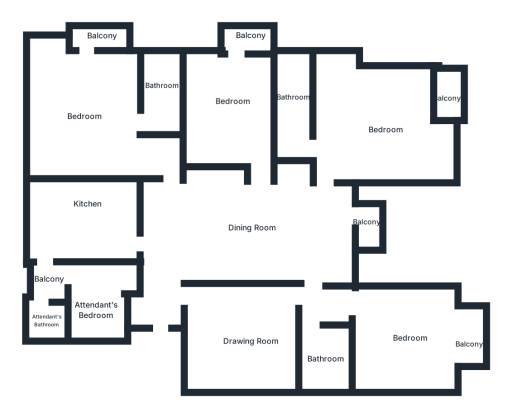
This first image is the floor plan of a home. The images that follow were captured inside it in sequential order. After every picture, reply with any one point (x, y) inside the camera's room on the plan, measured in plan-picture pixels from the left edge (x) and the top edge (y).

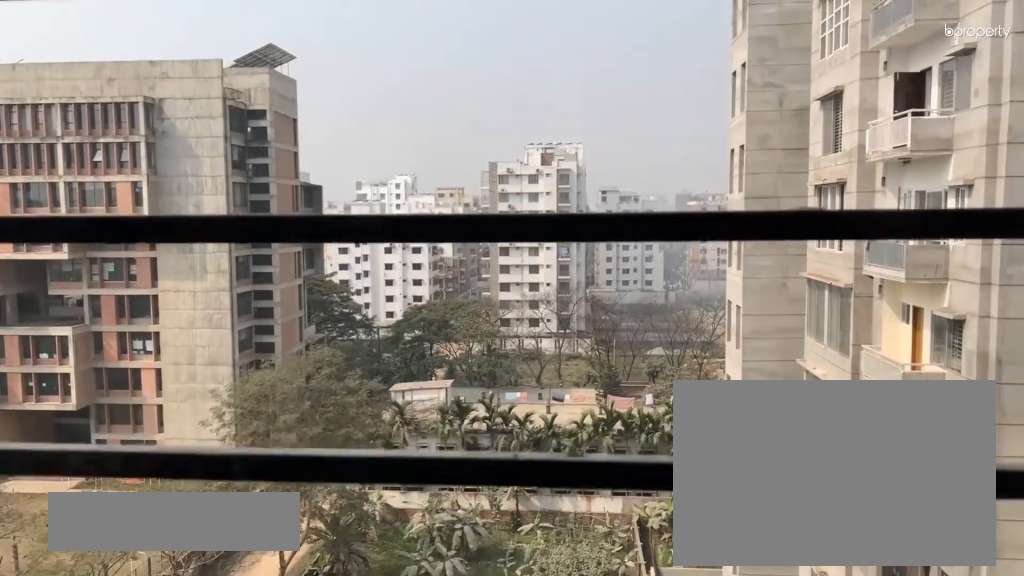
(93, 44)
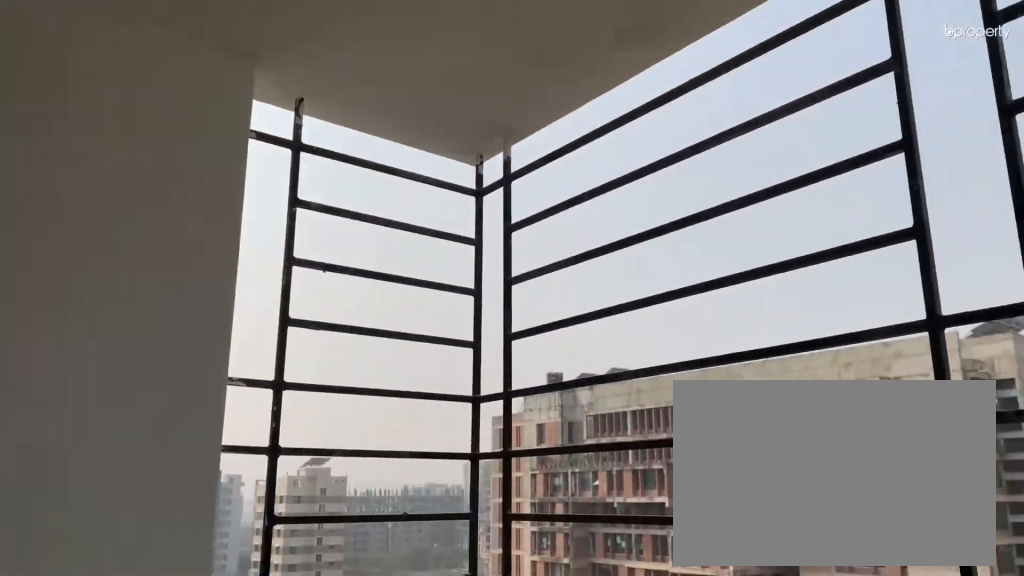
(98, 41)
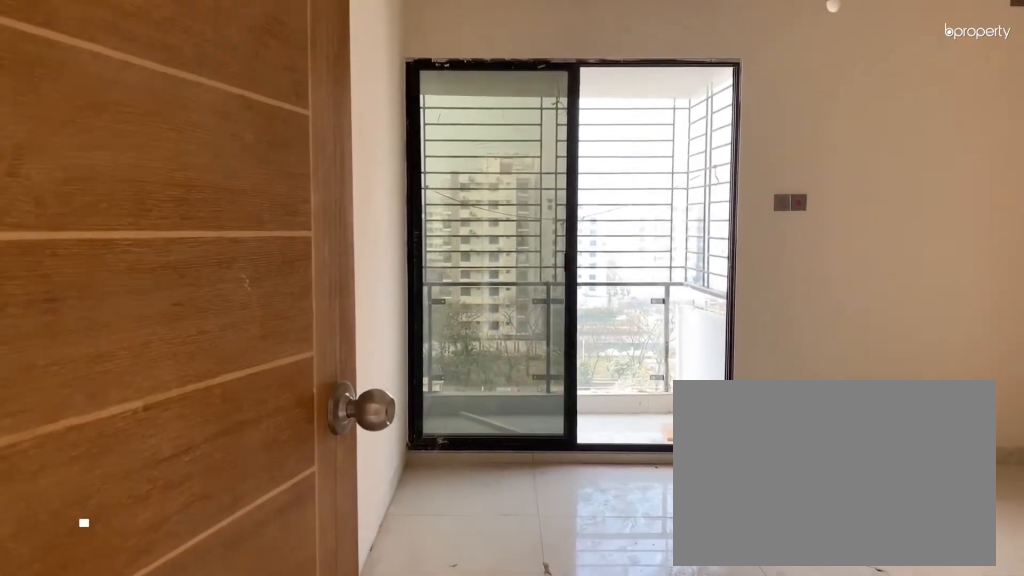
(252, 167)
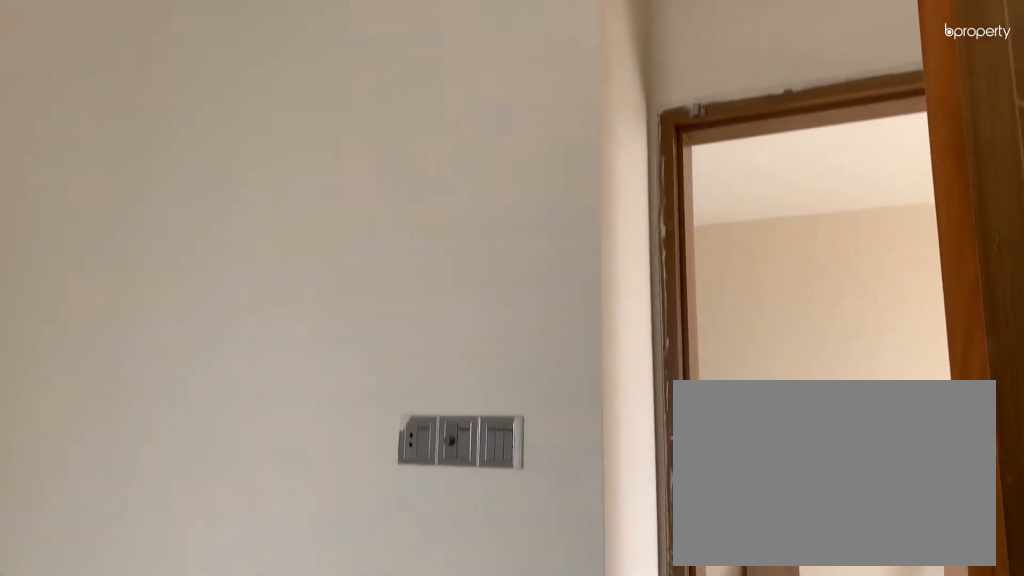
(232, 106)
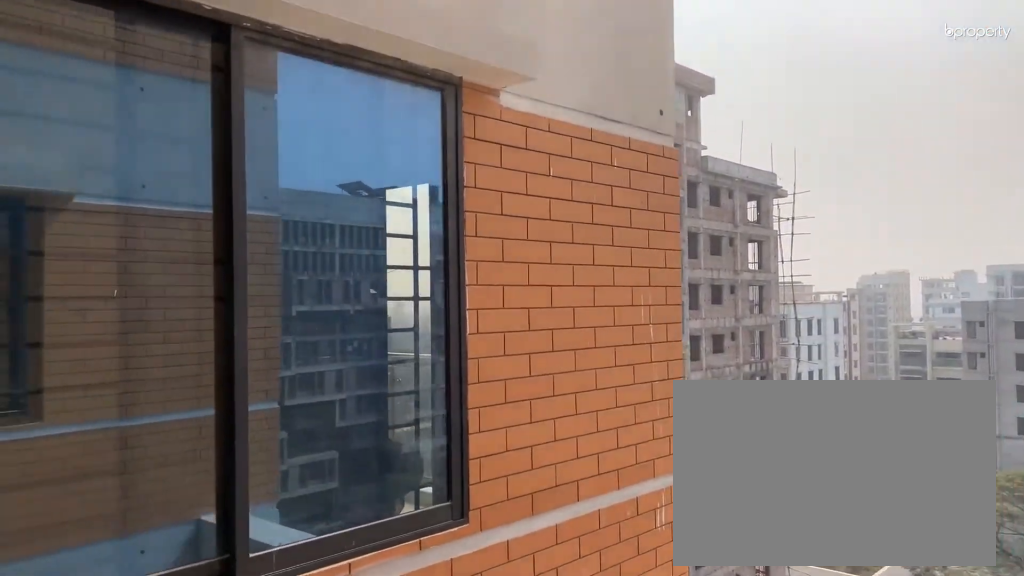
(370, 228)
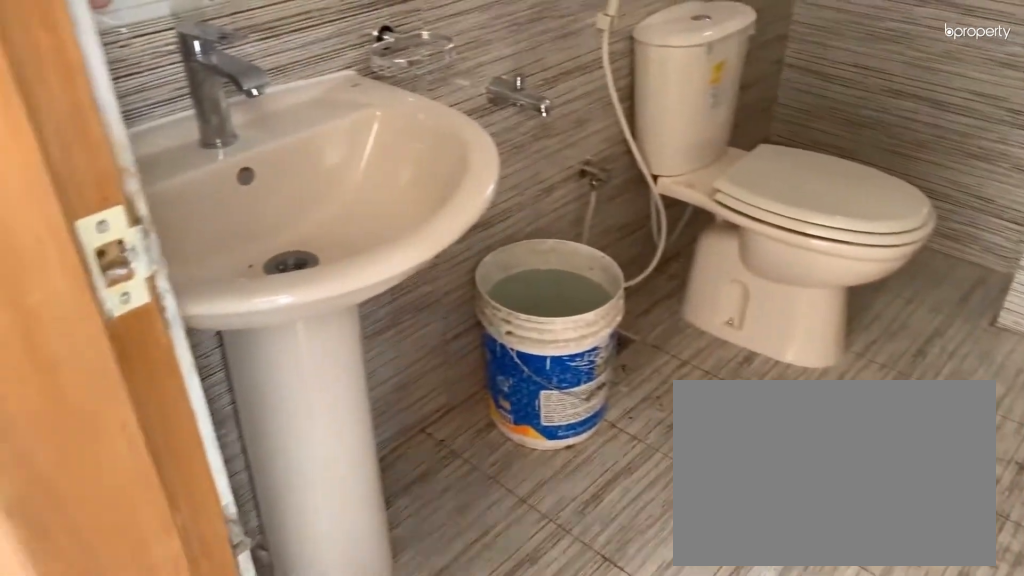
(328, 360)
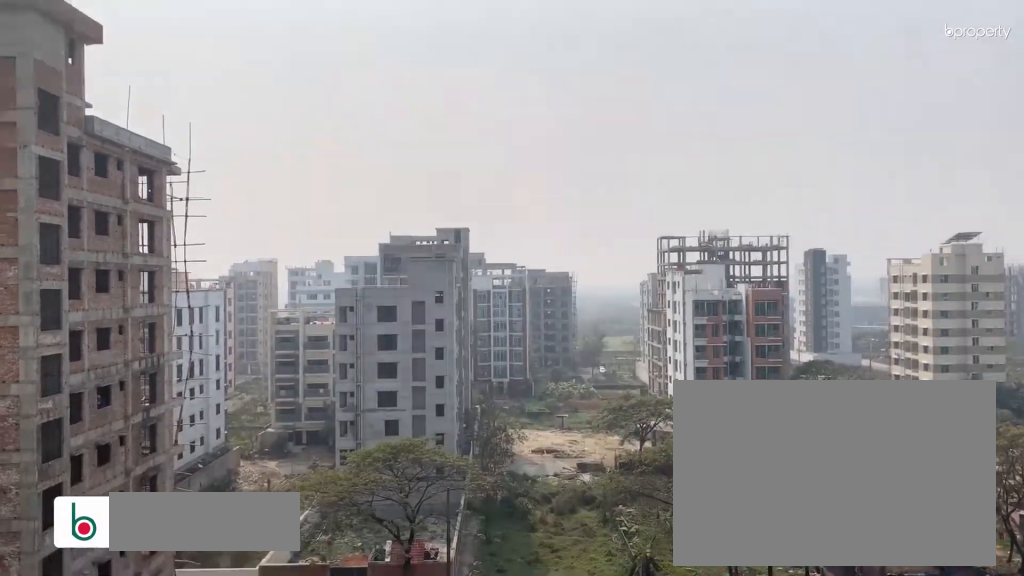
(470, 346)
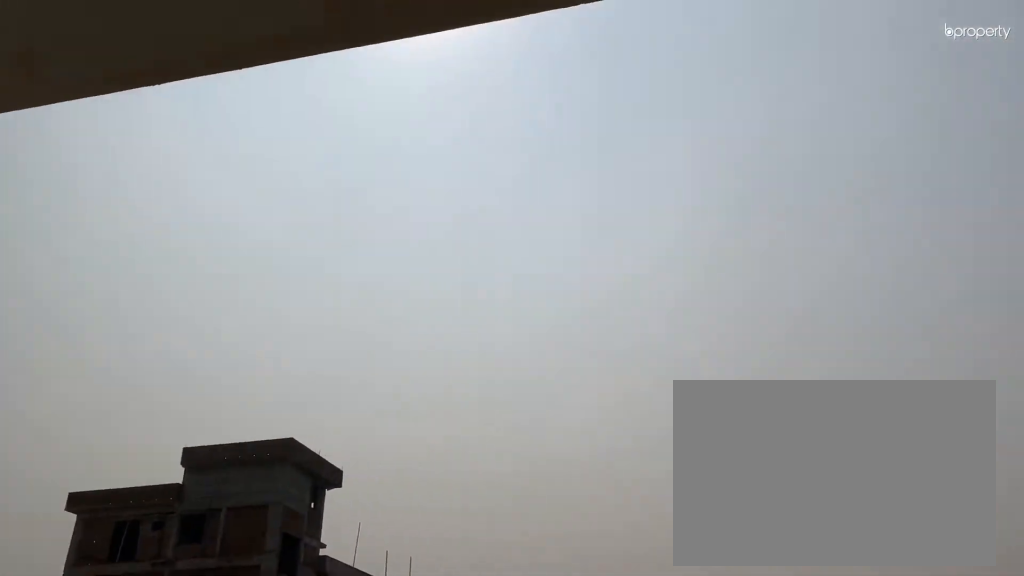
(470, 346)
